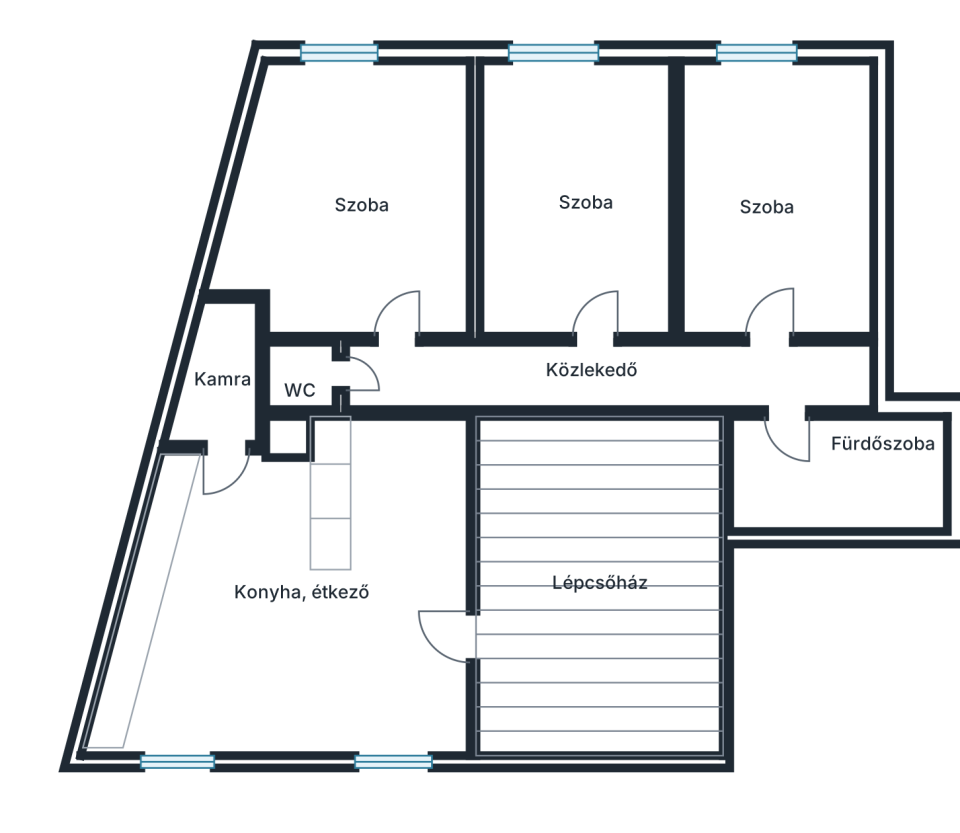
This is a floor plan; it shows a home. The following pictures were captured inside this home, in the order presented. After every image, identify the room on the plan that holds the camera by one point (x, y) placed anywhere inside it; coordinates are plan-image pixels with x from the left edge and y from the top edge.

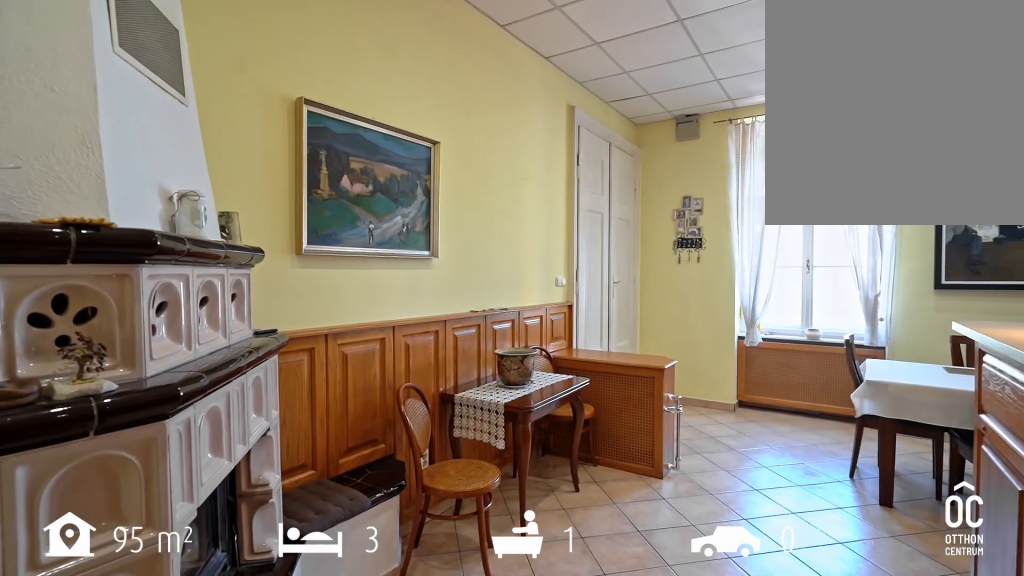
(309, 597)
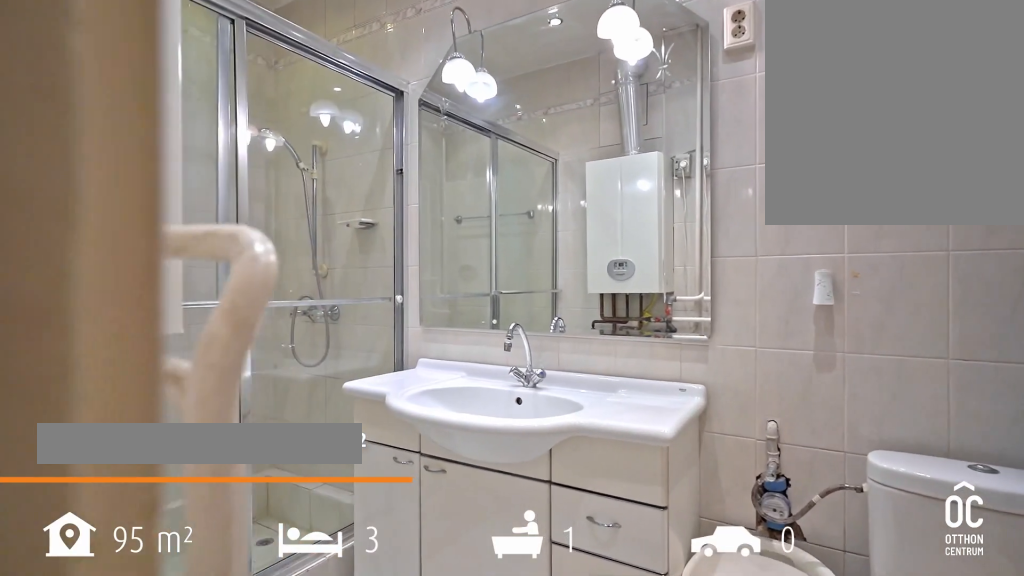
(839, 477)
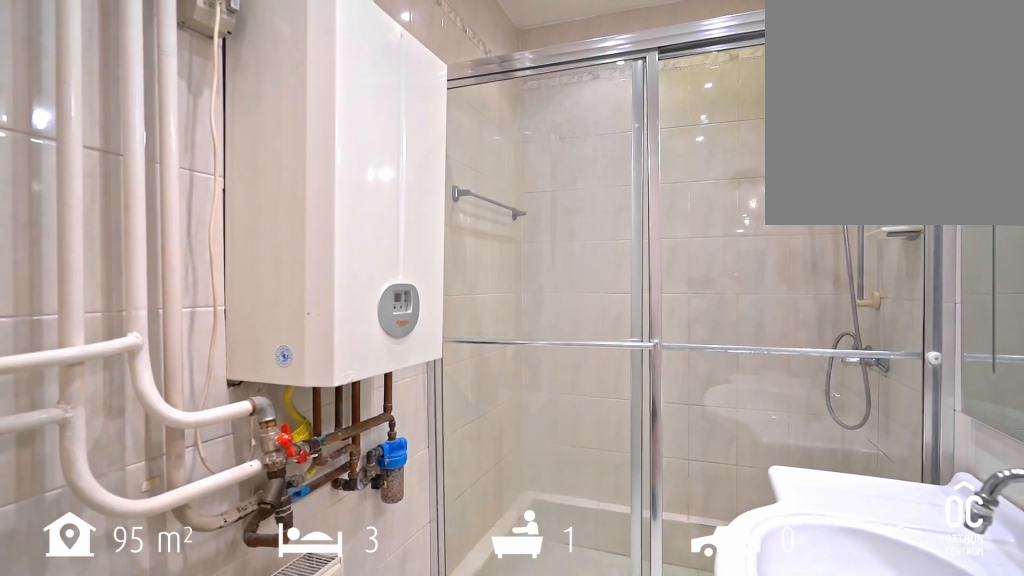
(839, 477)
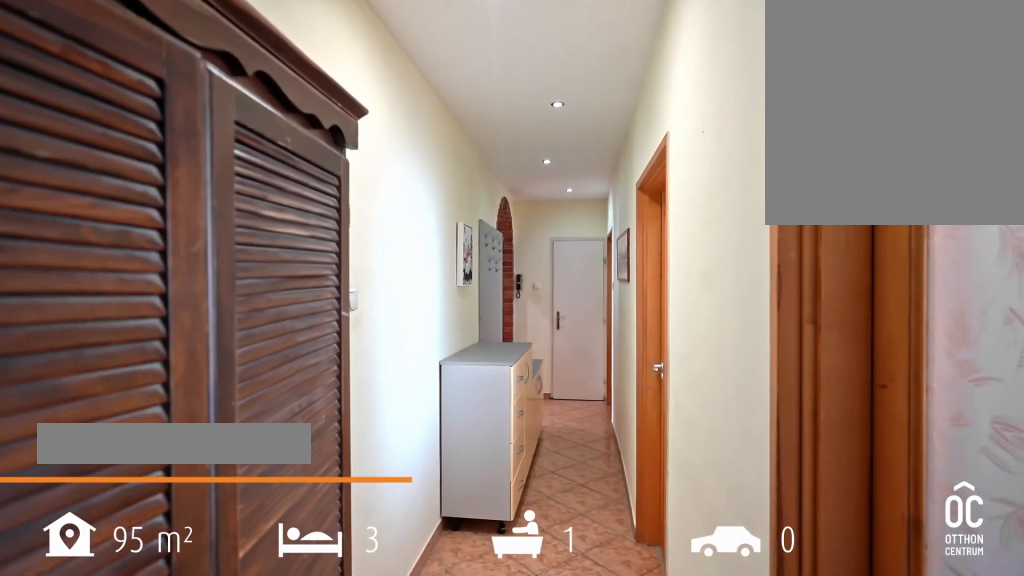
(590, 372)
